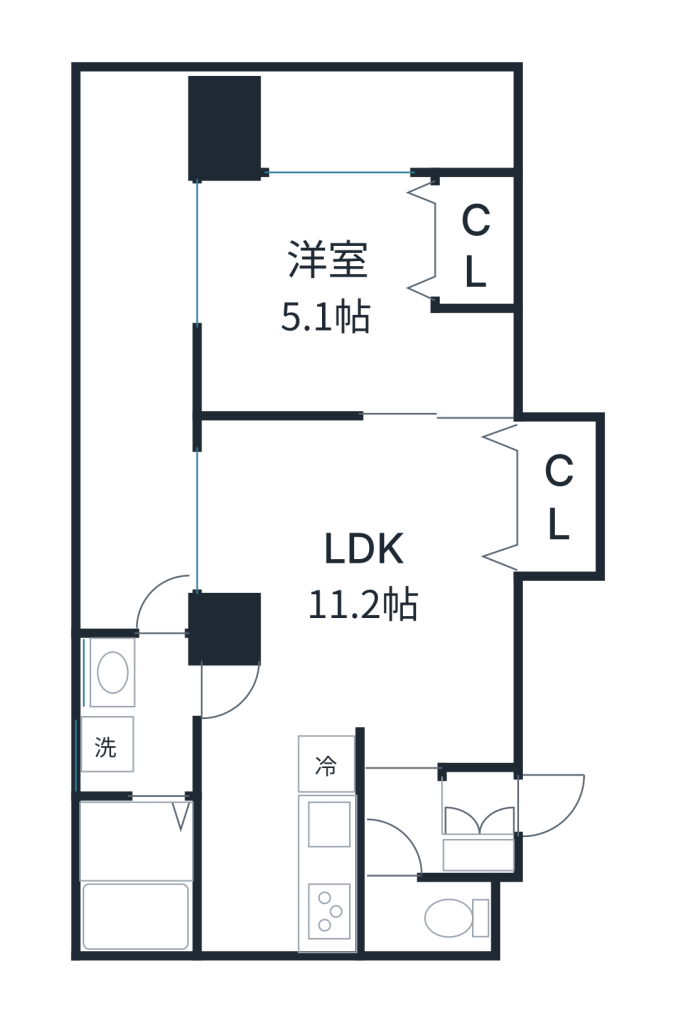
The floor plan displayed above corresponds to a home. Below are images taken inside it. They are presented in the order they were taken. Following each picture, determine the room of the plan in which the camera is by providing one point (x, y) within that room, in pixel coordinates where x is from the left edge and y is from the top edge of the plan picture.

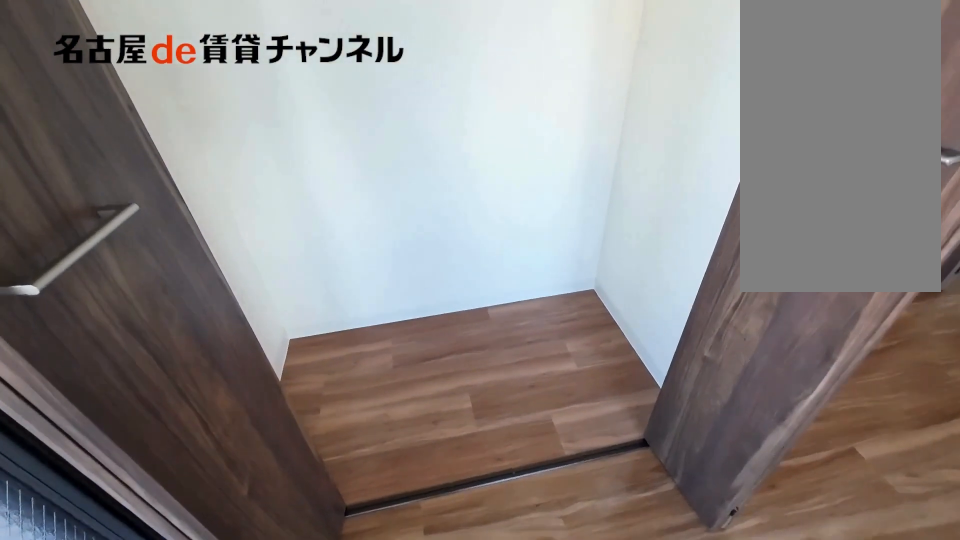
(478, 242)
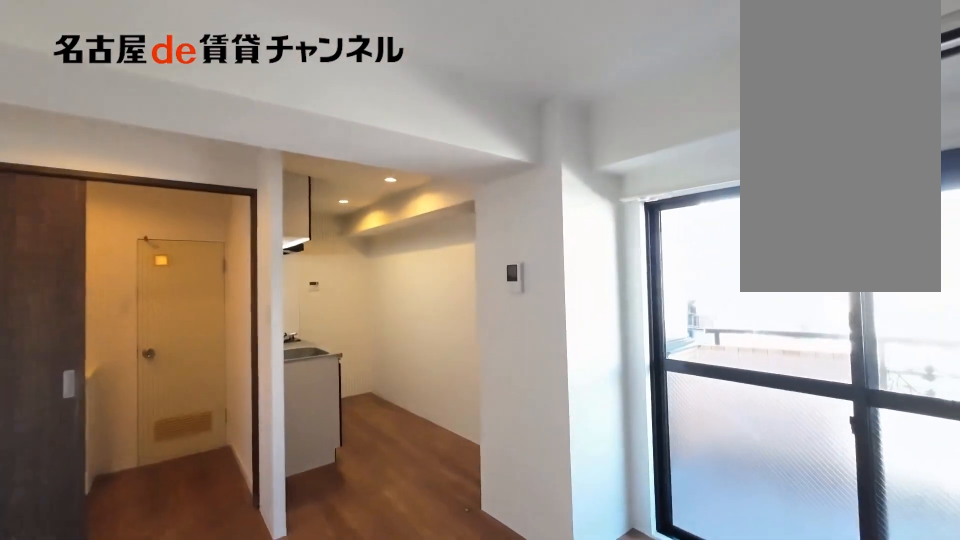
(357, 635)
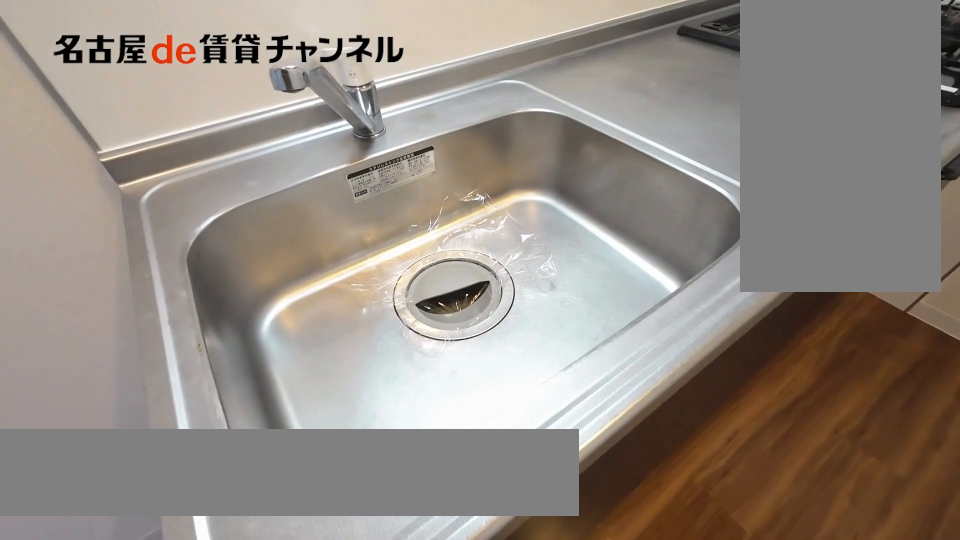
(330, 838)
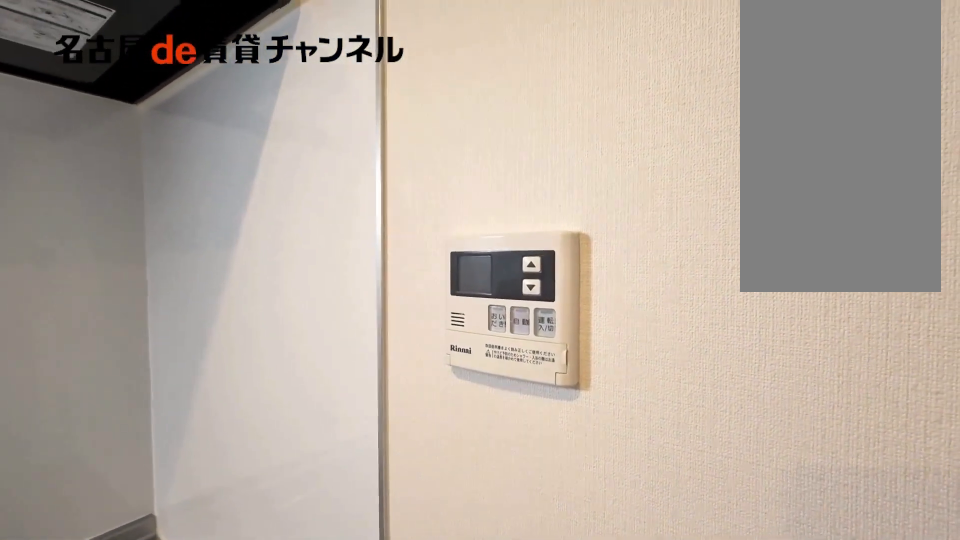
(330, 838)
